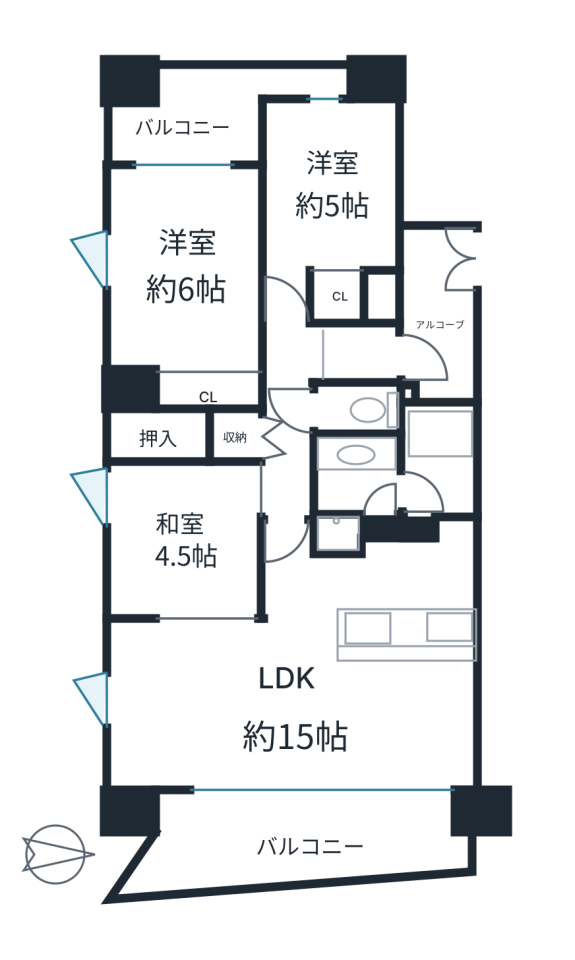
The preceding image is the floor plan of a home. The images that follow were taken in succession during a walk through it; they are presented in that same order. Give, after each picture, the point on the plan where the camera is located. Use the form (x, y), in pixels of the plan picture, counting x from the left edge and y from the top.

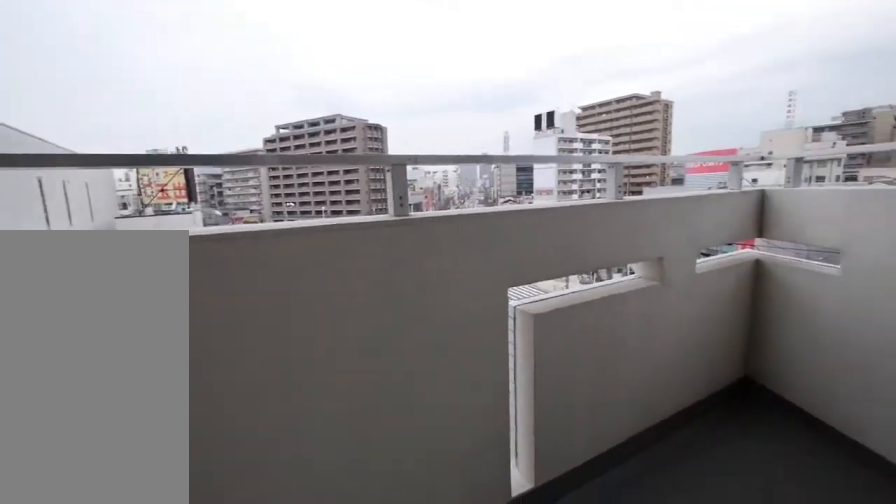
(187, 842)
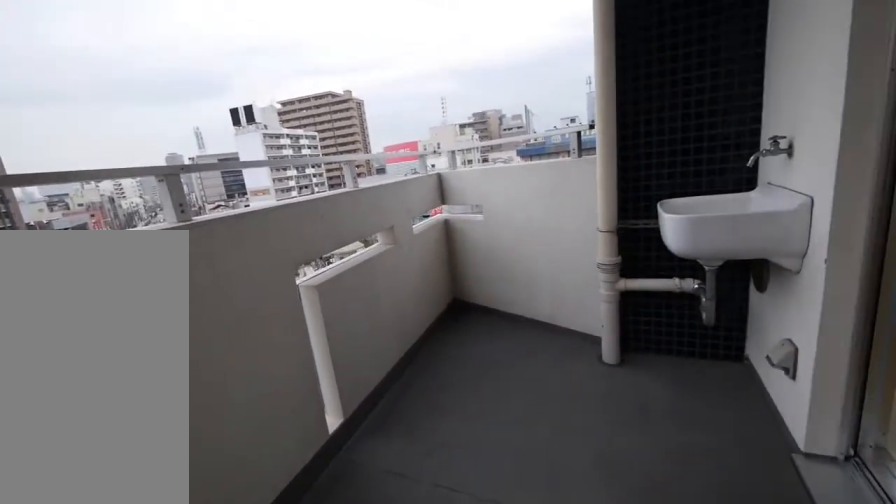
(187, 842)
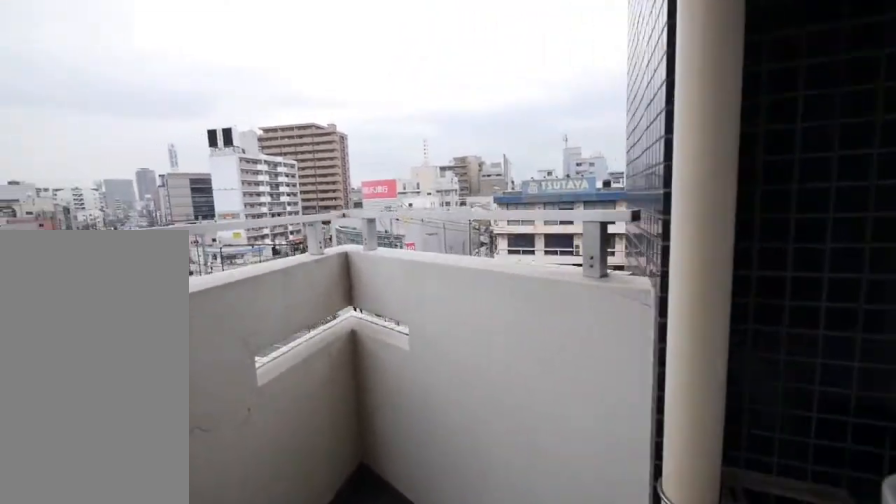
(186, 841)
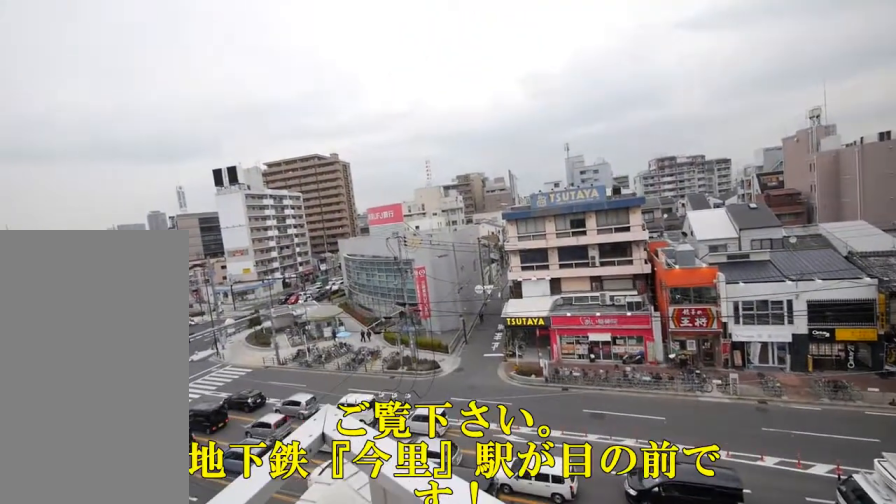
(187, 842)
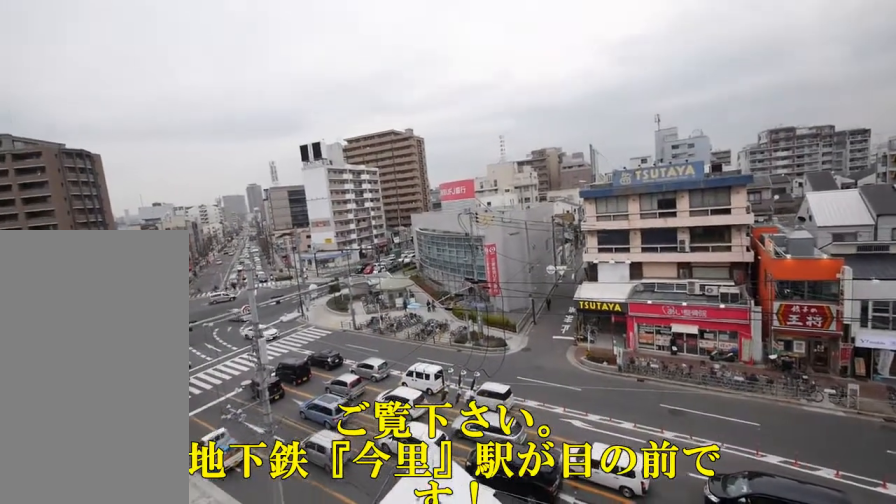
(187, 842)
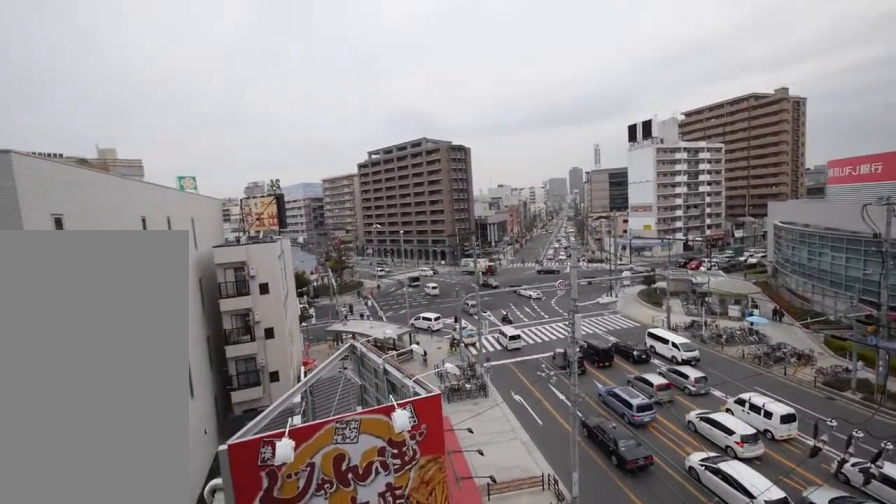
(187, 839)
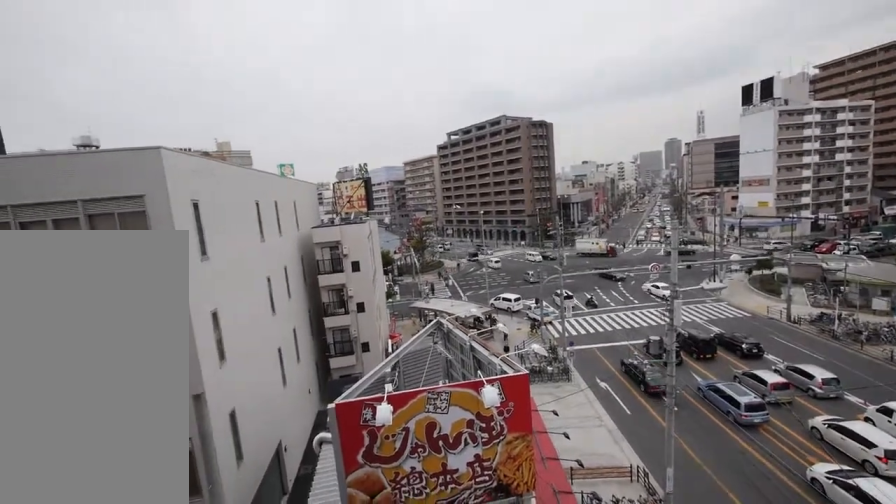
(187, 842)
